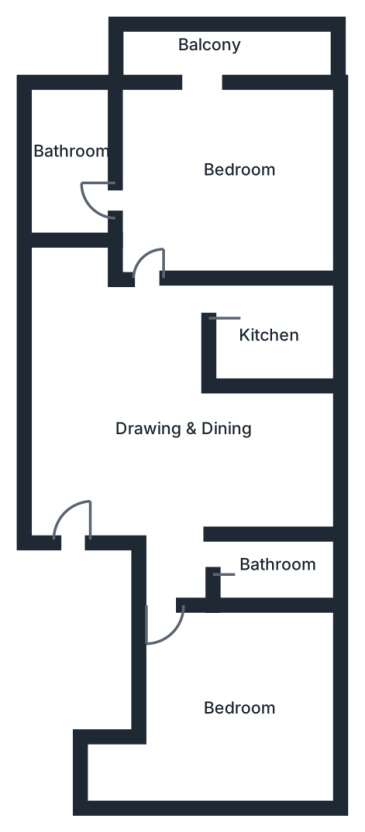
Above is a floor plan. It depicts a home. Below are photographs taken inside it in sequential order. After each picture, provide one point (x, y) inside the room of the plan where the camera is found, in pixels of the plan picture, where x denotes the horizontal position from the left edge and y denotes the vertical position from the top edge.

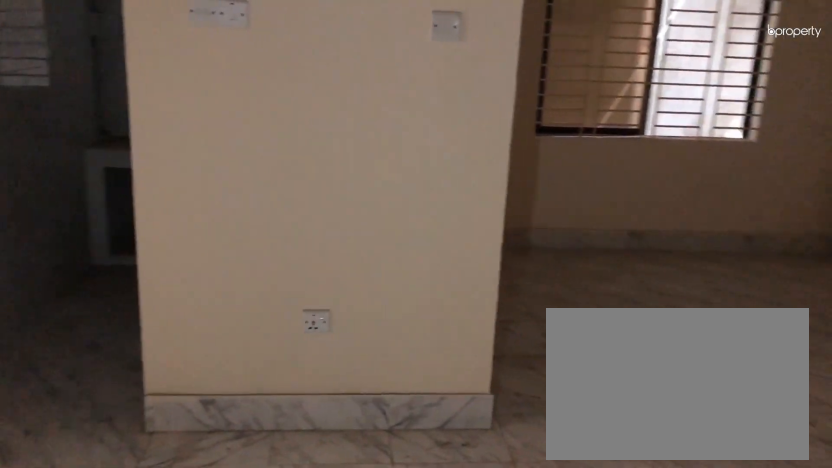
(163, 436)
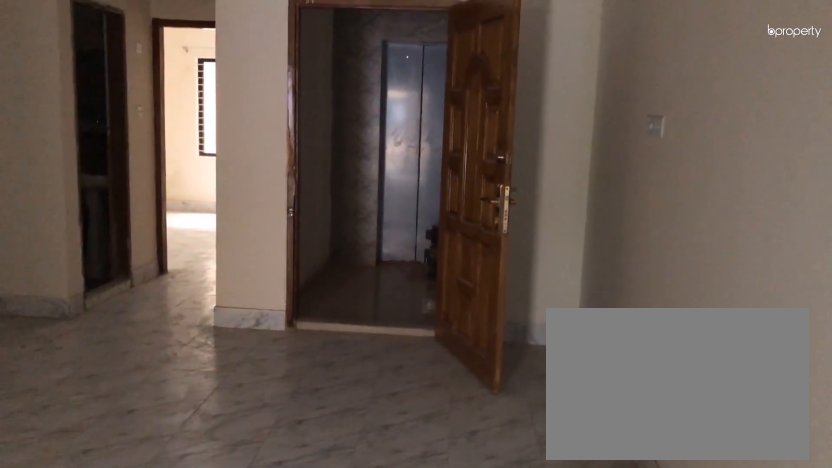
(163, 436)
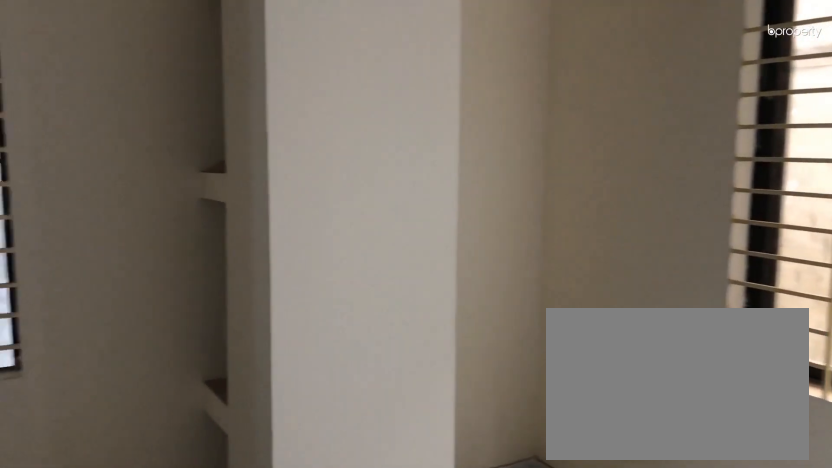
(236, 724)
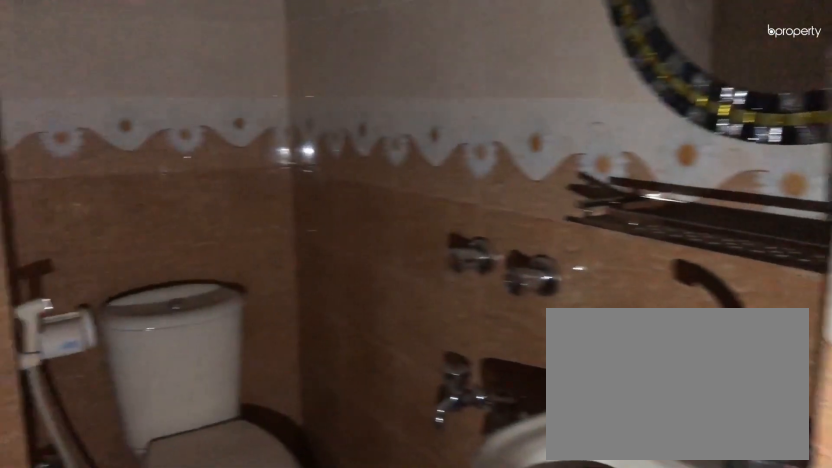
(284, 574)
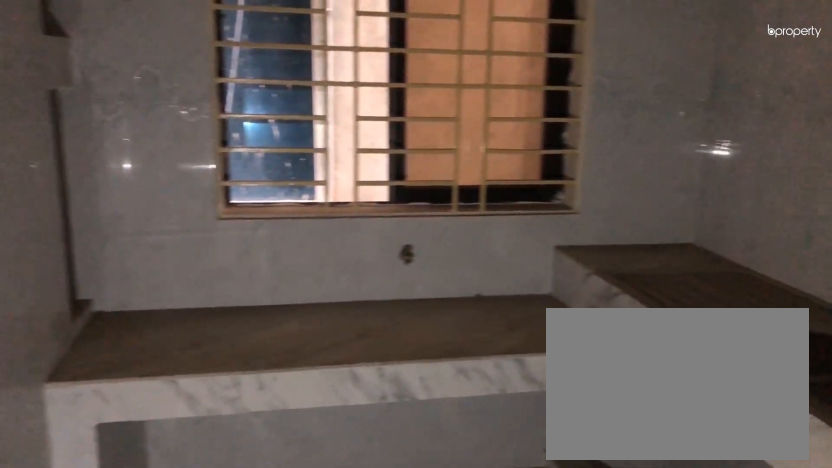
(273, 333)
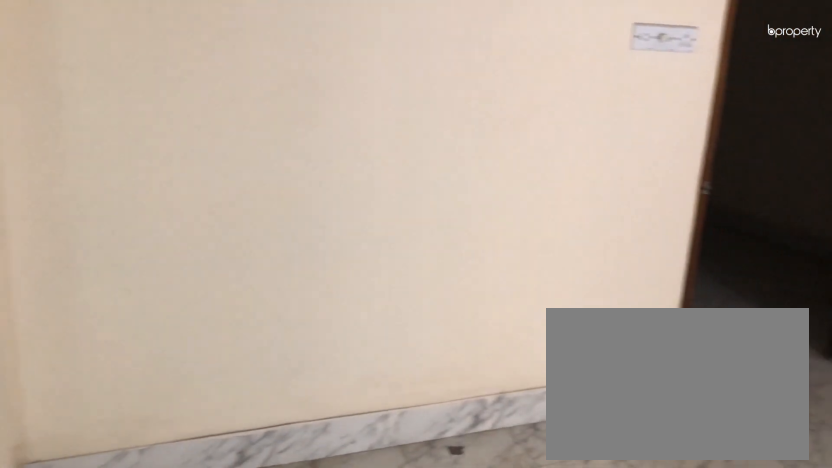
(232, 183)
